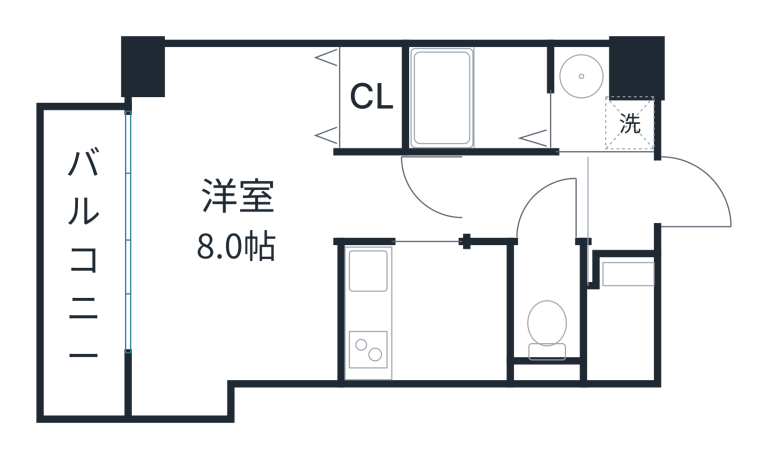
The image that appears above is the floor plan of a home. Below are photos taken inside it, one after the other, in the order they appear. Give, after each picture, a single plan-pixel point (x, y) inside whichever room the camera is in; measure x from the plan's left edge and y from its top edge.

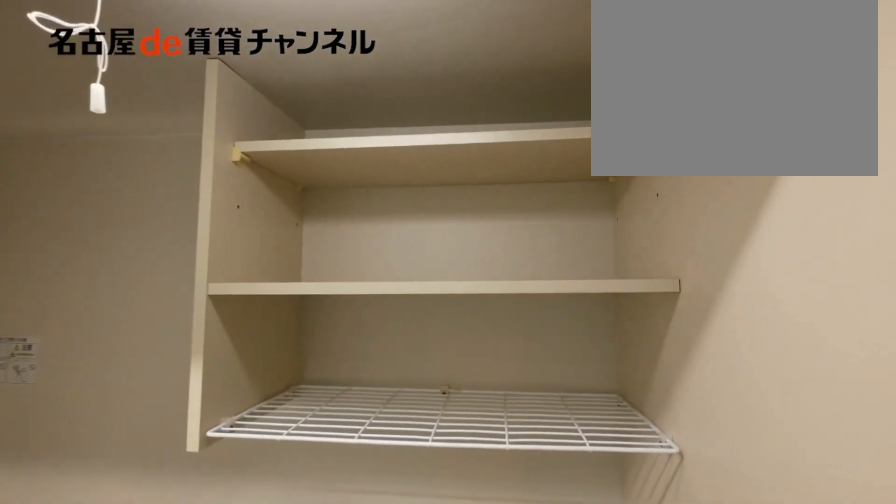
(424, 312)
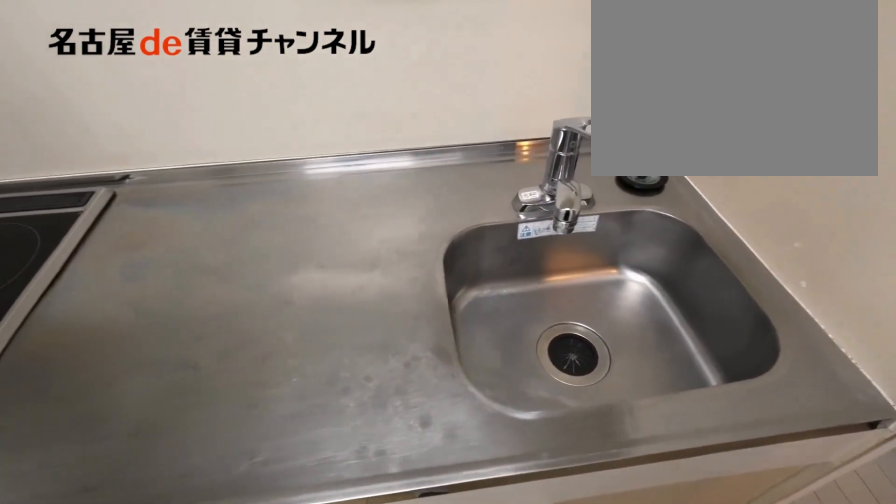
(424, 312)
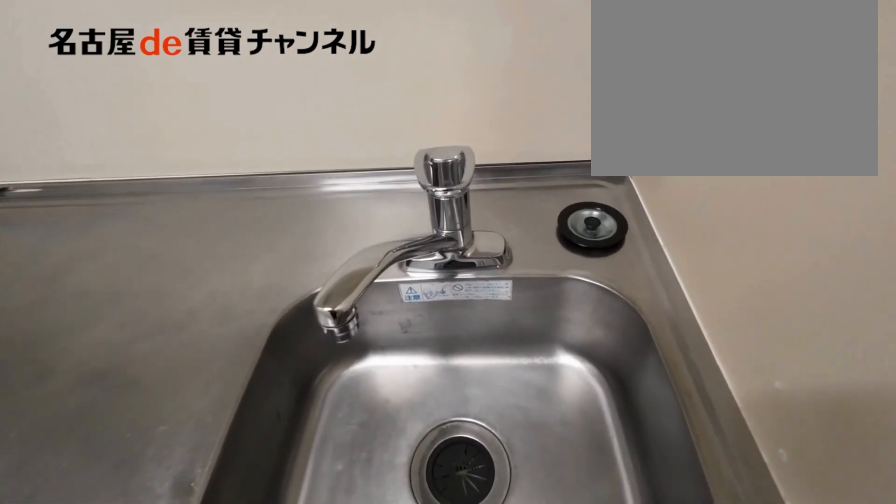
(424, 312)
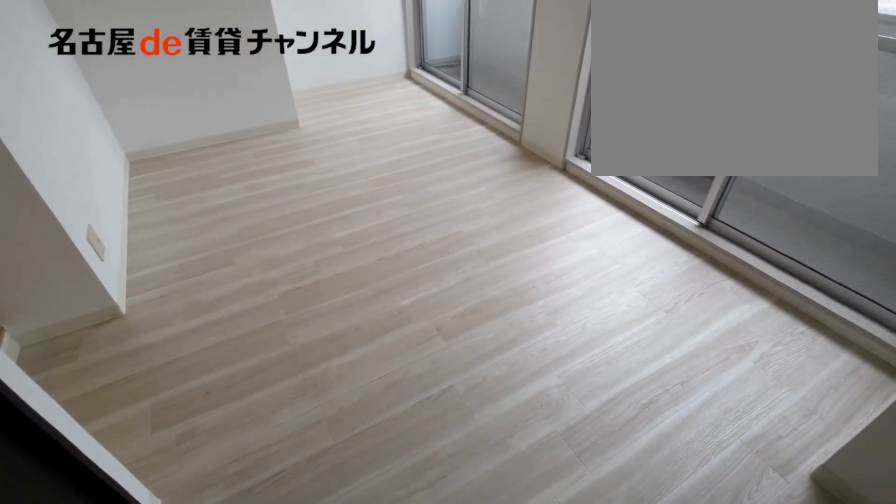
(254, 221)
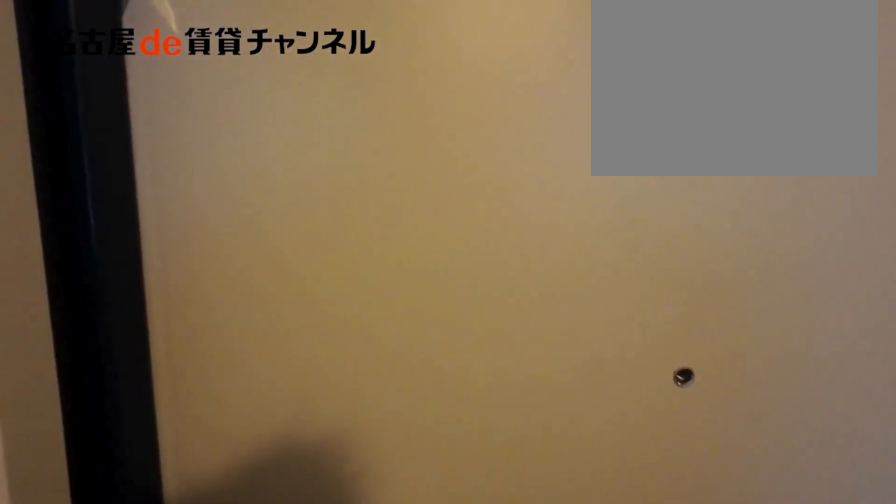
(618, 208)
